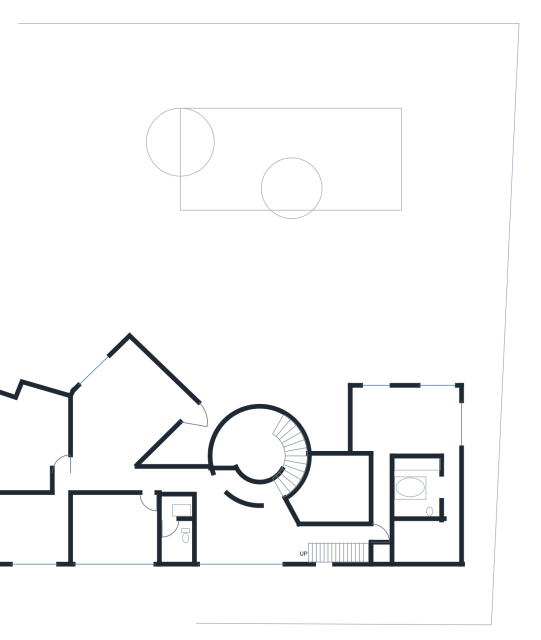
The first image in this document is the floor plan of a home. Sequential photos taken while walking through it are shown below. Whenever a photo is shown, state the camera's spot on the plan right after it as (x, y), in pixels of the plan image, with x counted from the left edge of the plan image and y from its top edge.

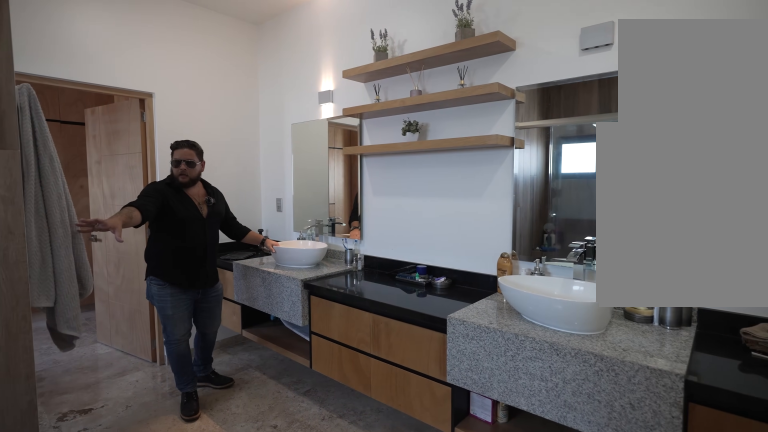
(448, 479)
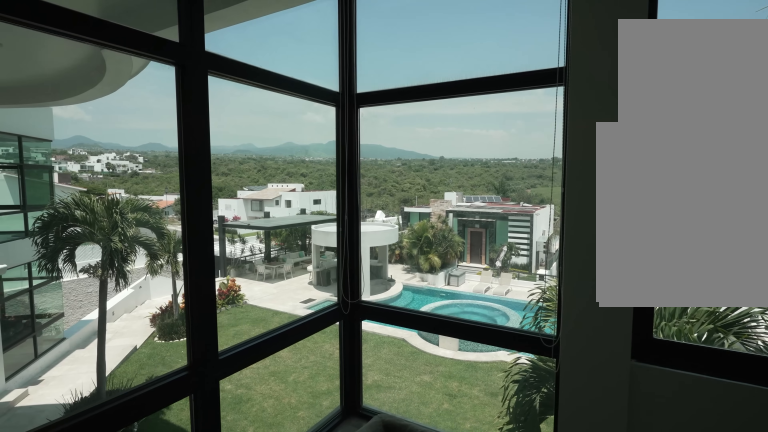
(396, 400)
